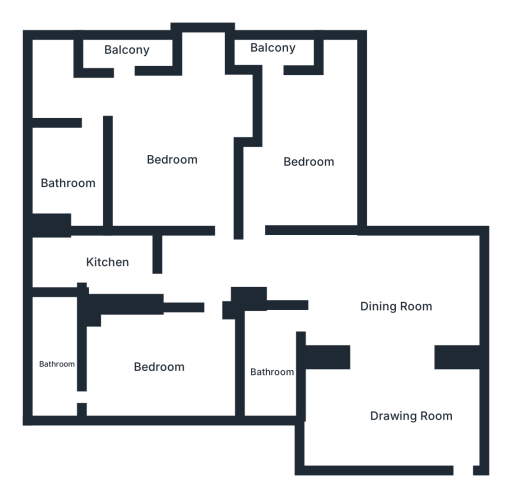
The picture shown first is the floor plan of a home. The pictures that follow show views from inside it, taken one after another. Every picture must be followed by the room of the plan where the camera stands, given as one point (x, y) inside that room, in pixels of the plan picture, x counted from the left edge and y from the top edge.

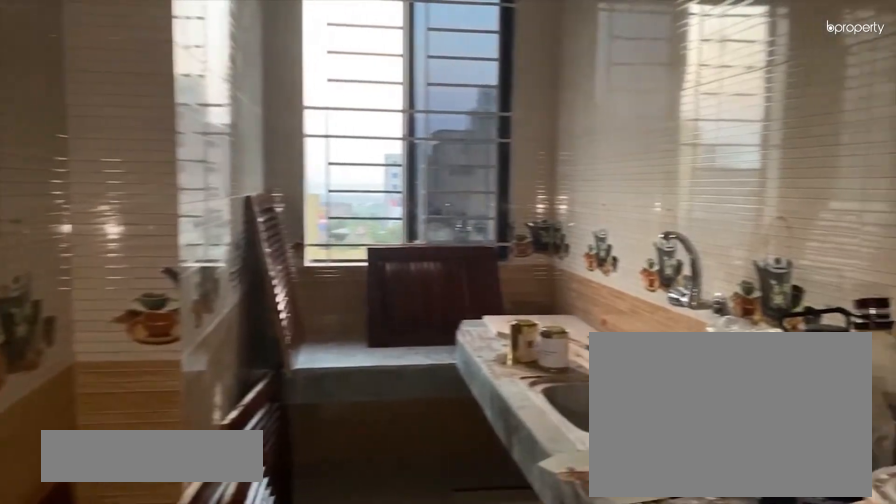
(106, 261)
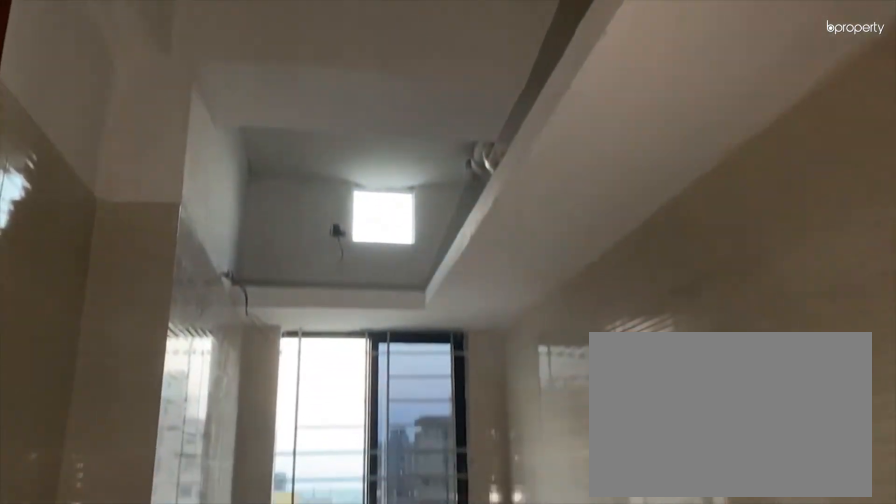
(106, 261)
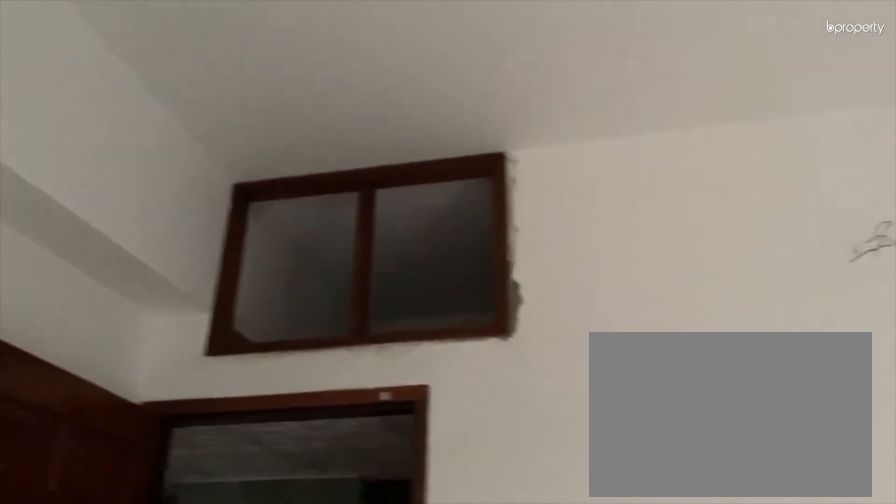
(176, 157)
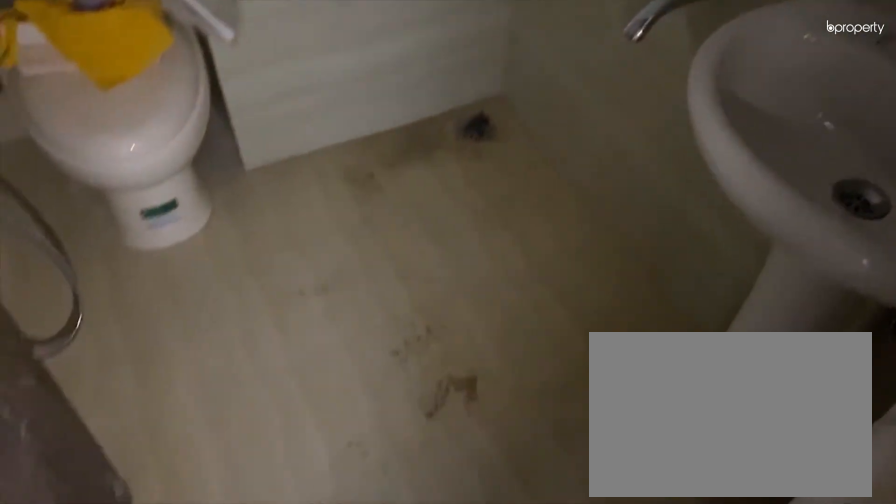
(68, 183)
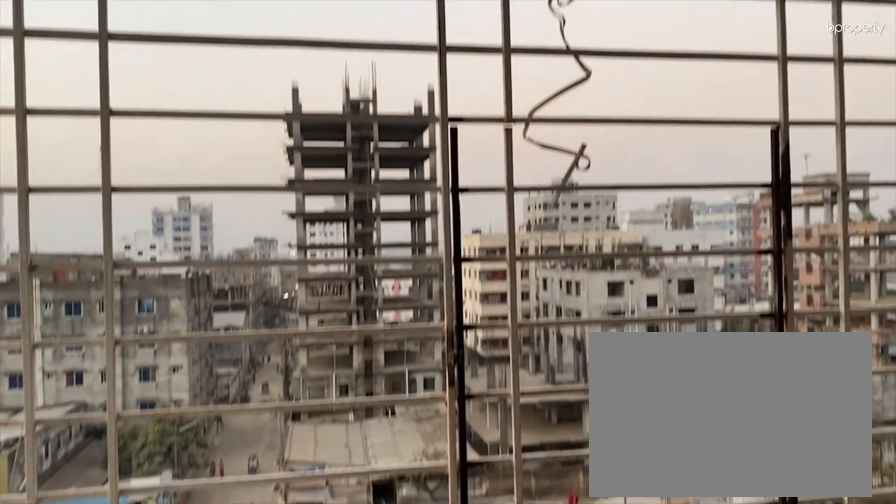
(127, 53)
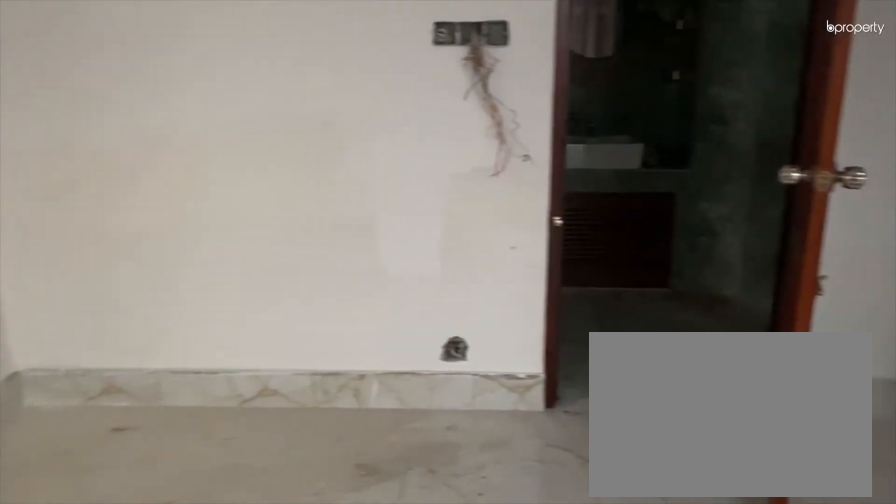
(313, 165)
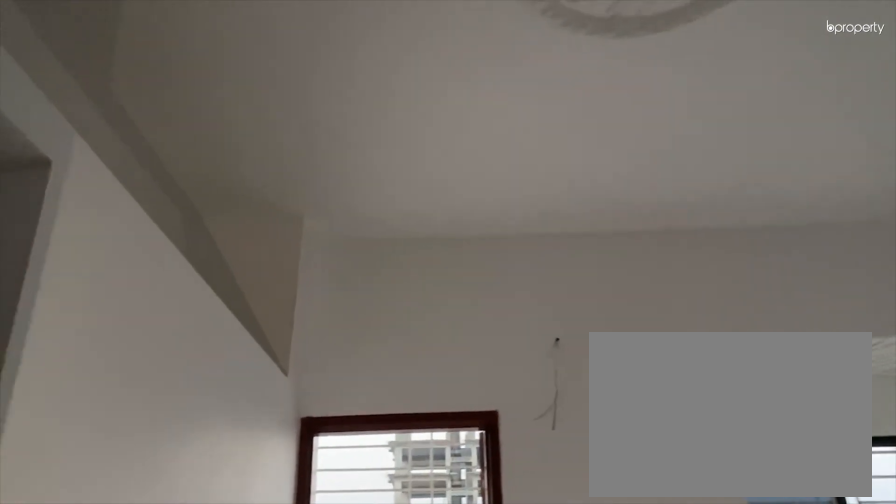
(313, 165)
